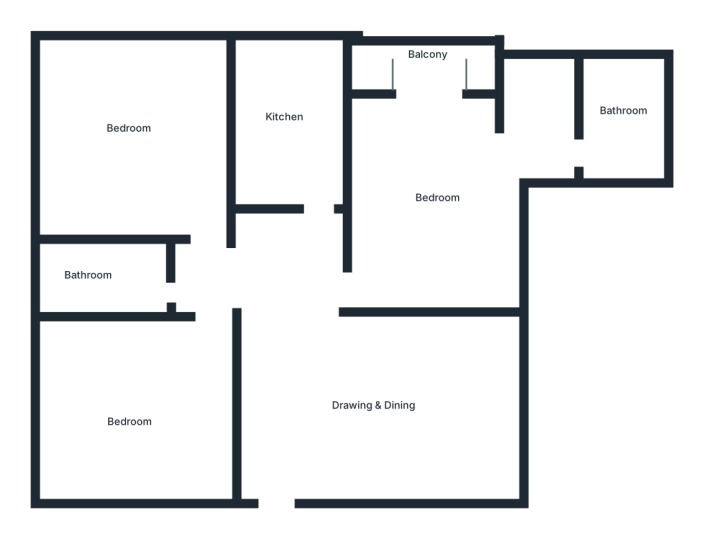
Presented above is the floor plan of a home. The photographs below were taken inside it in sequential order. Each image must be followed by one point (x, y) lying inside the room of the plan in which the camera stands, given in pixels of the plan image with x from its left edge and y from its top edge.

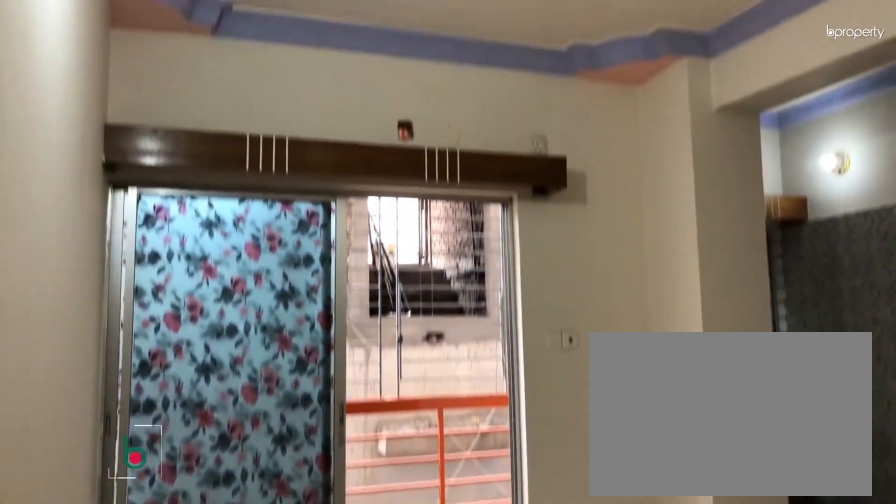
(435, 188)
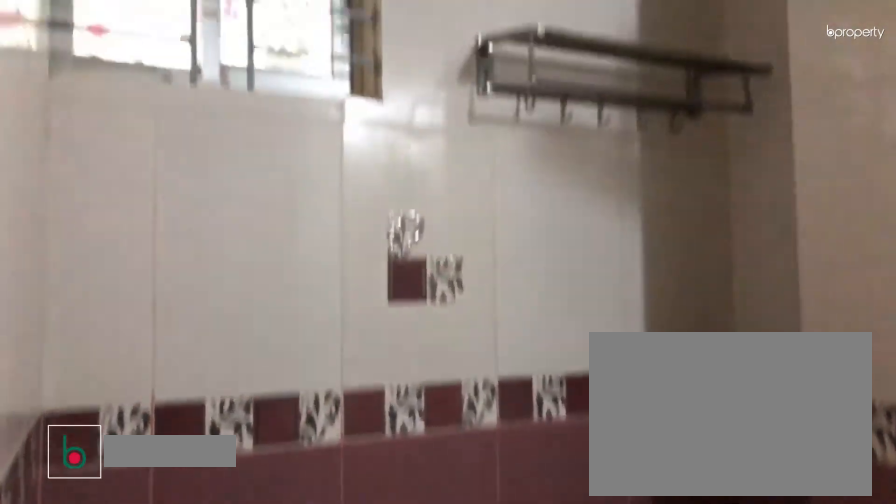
(620, 118)
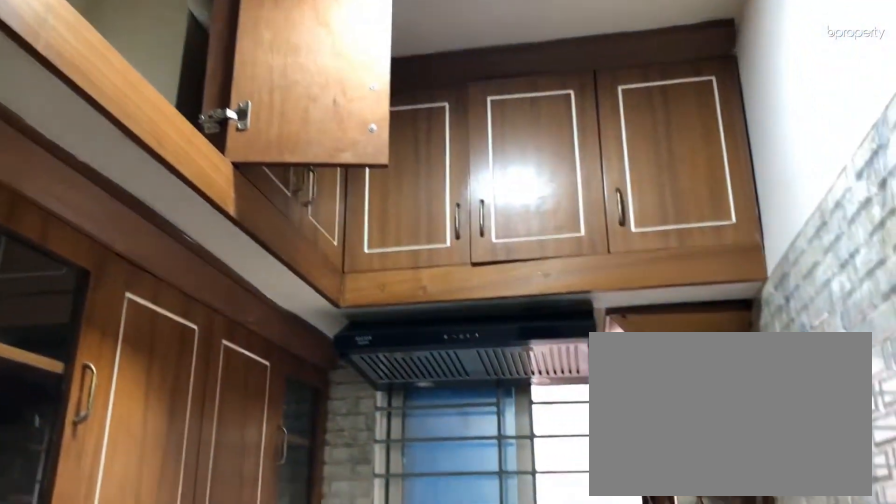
(286, 123)
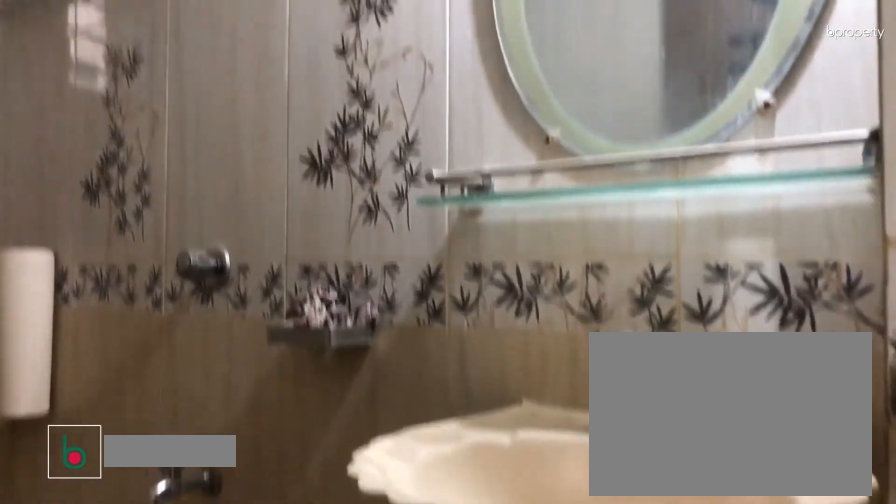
(105, 281)
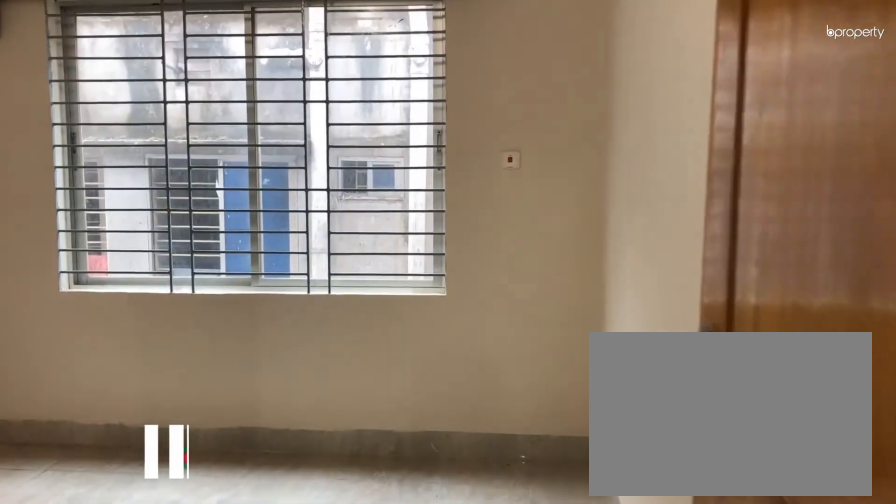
(124, 136)
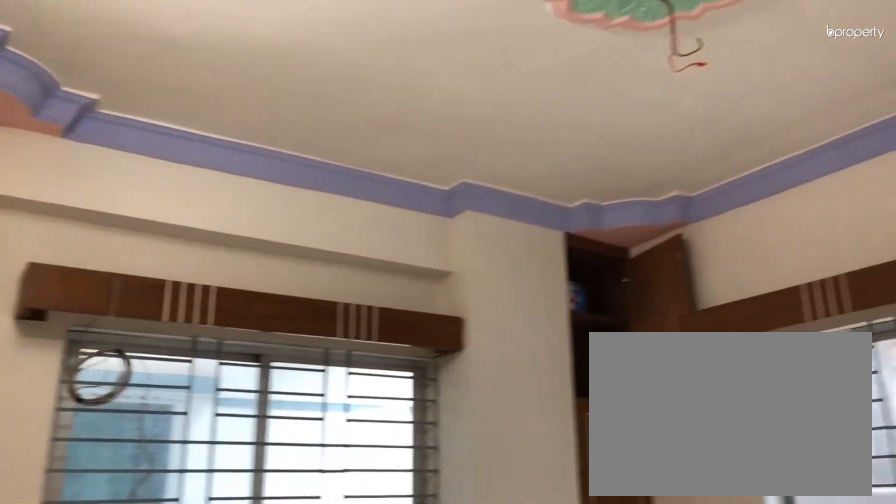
(124, 136)
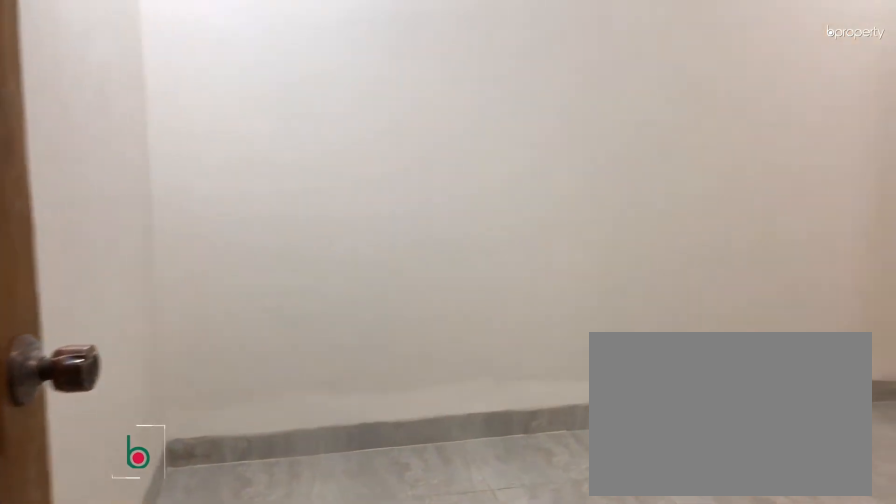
(131, 412)
